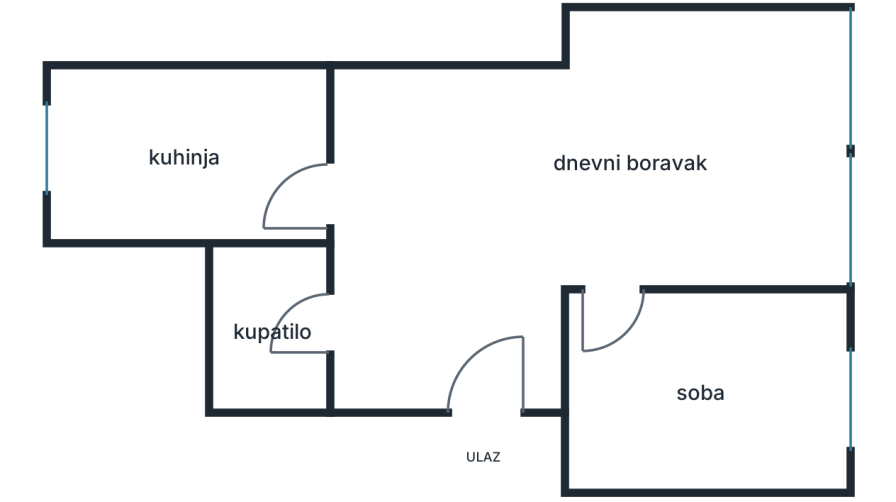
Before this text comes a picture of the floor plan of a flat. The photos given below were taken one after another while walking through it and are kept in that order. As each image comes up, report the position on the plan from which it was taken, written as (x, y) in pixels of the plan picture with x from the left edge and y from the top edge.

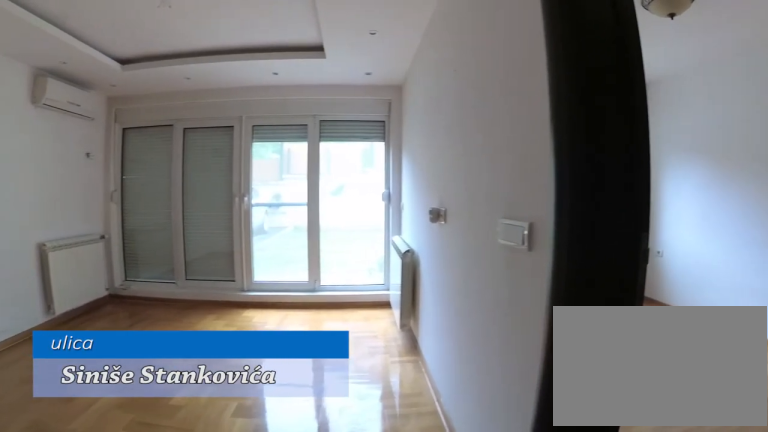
(520, 261)
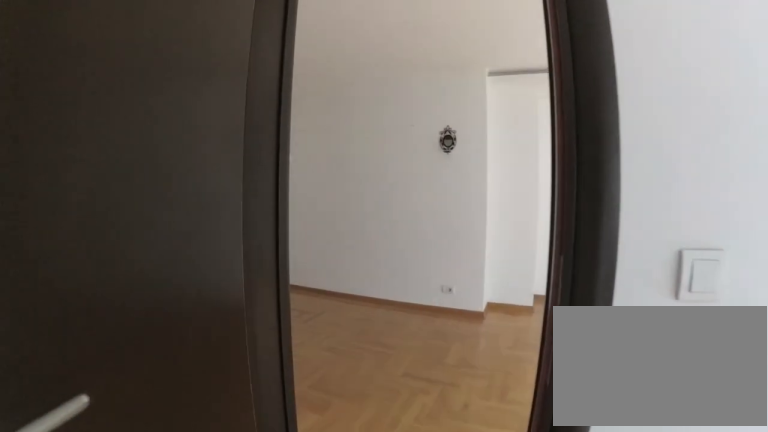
(621, 361)
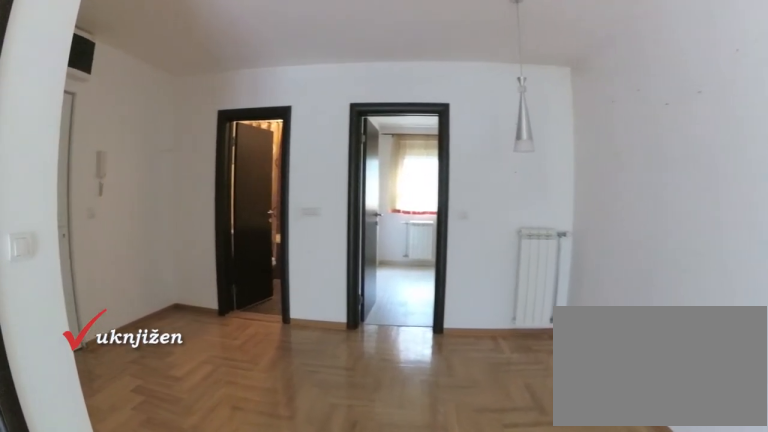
(645, 232)
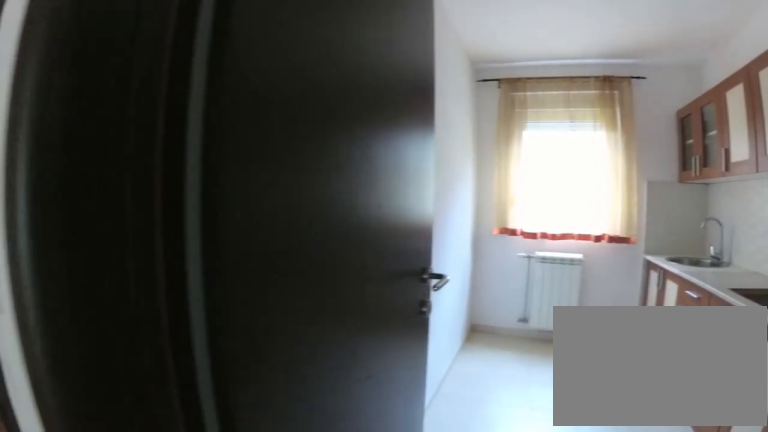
(352, 169)
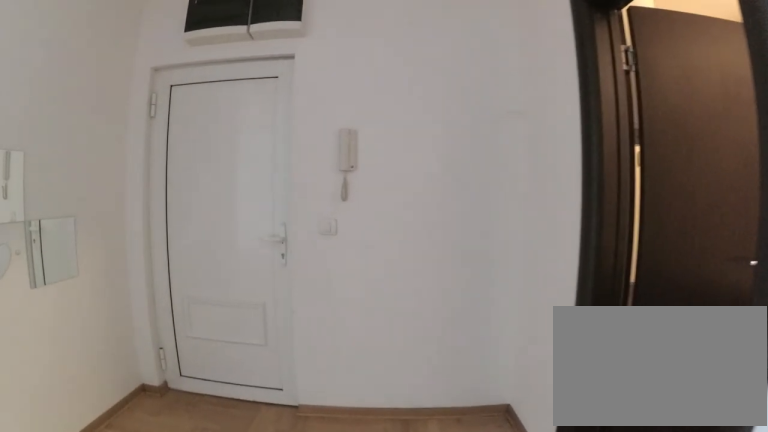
(371, 180)
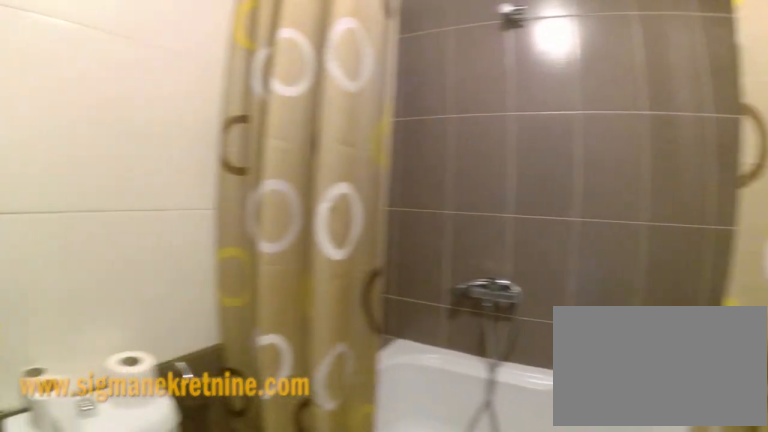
(311, 312)
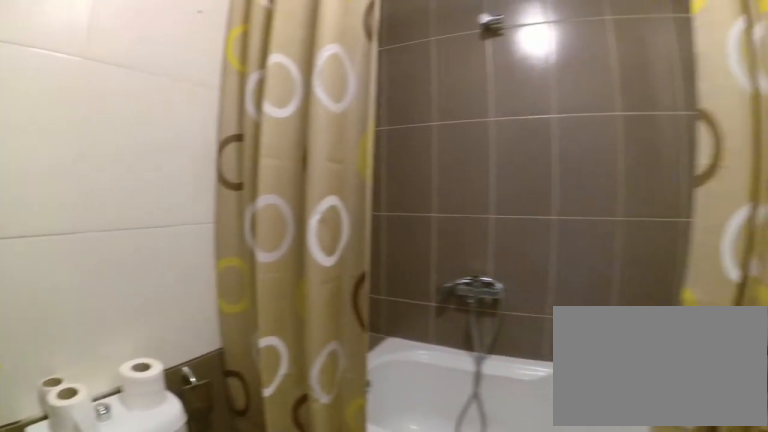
(307, 312)
